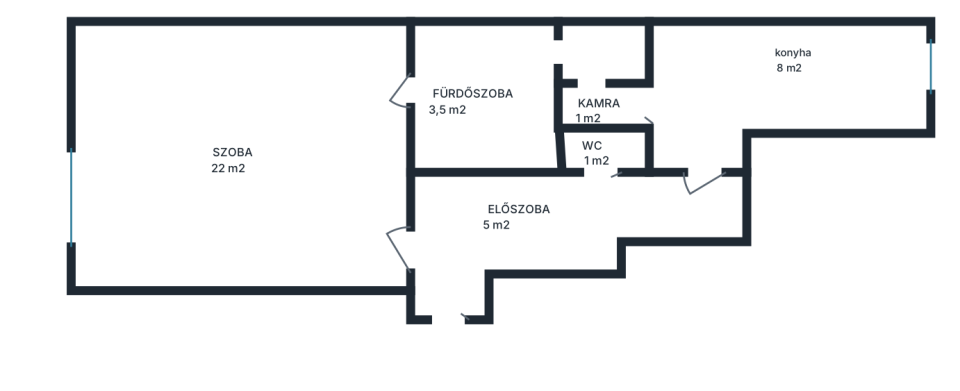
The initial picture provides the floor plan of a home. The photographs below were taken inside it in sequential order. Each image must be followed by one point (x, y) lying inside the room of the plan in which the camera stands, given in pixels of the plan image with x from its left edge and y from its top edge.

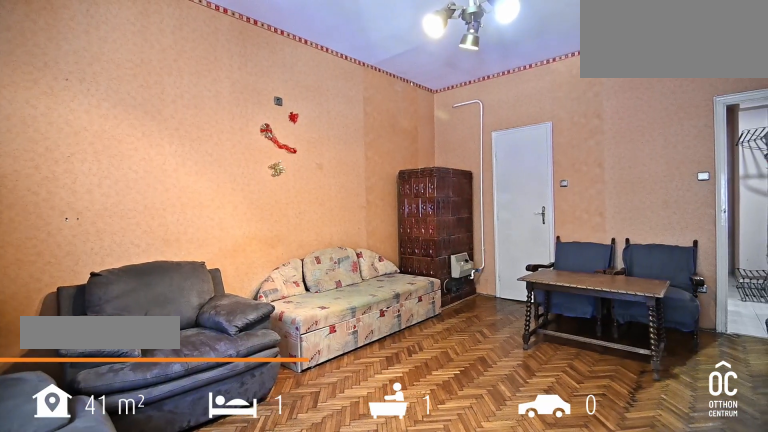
(253, 158)
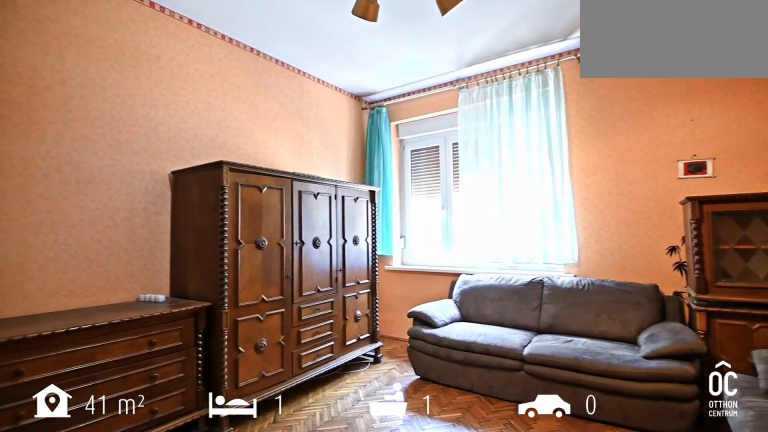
(253, 158)
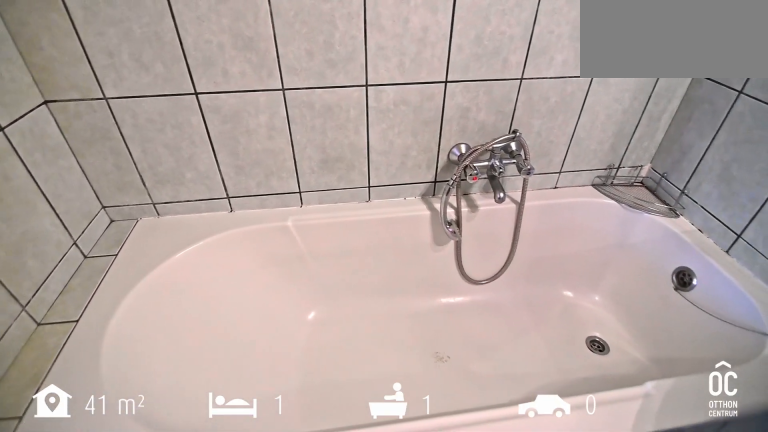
(481, 104)
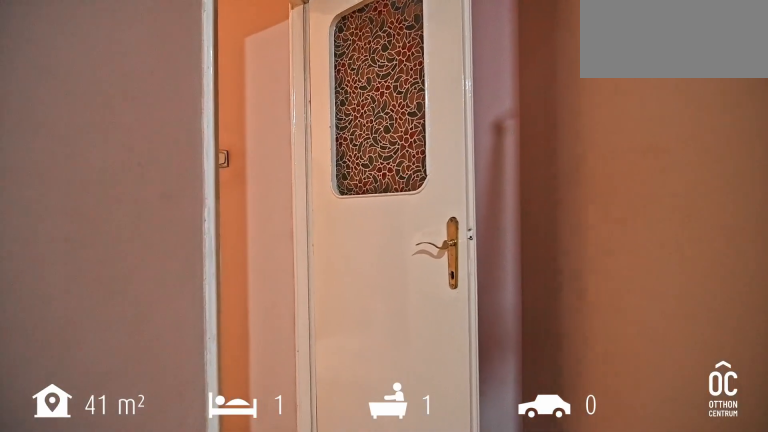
(659, 198)
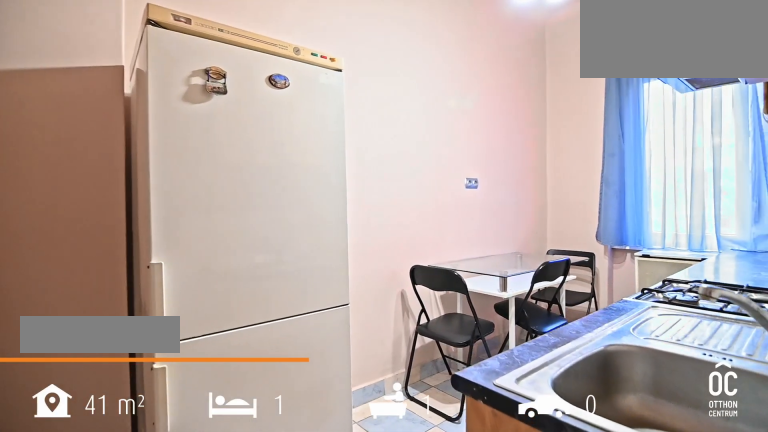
(809, 71)
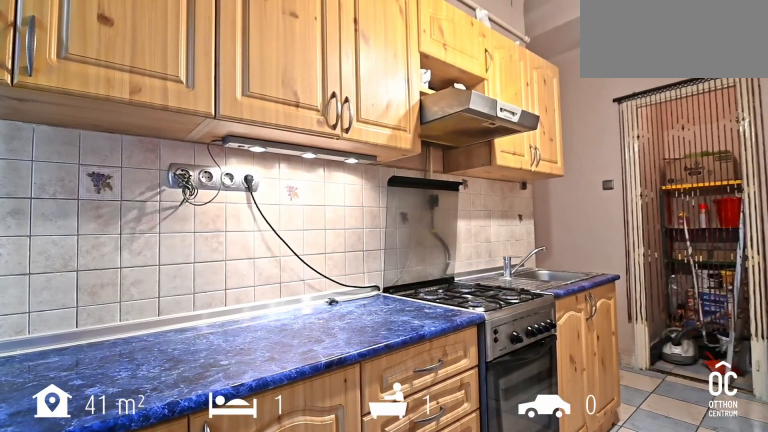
(809, 71)
